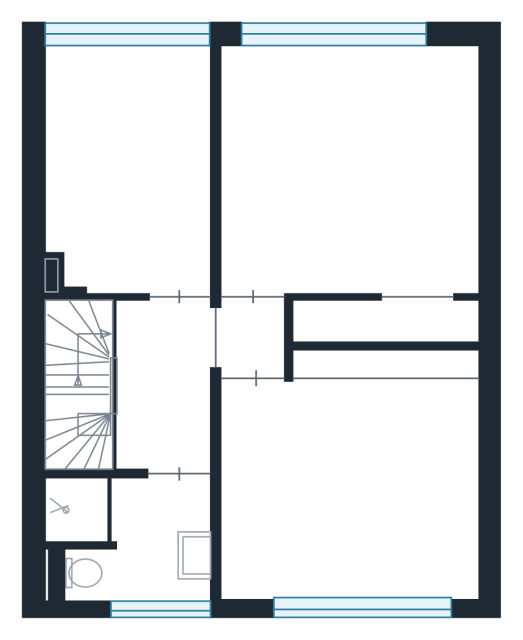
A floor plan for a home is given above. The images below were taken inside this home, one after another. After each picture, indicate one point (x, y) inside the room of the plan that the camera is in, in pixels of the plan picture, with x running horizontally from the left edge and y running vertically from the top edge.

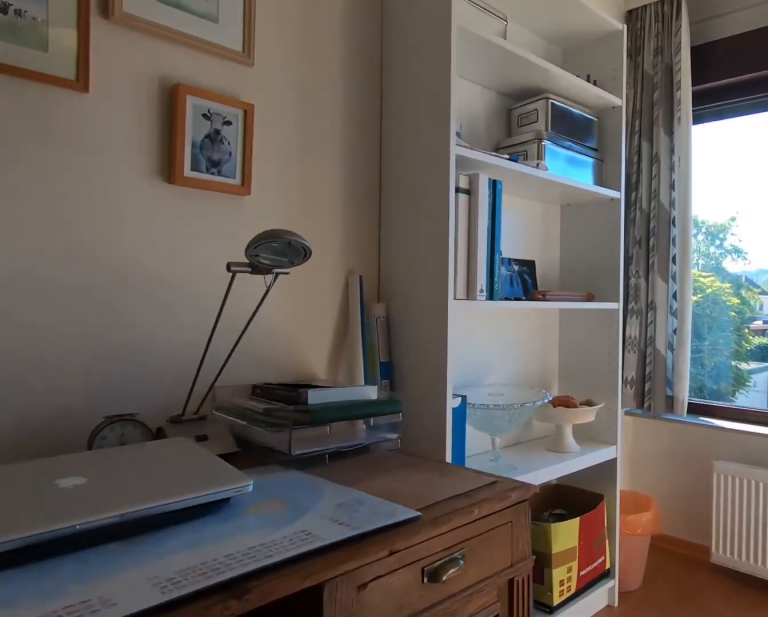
(130, 165)
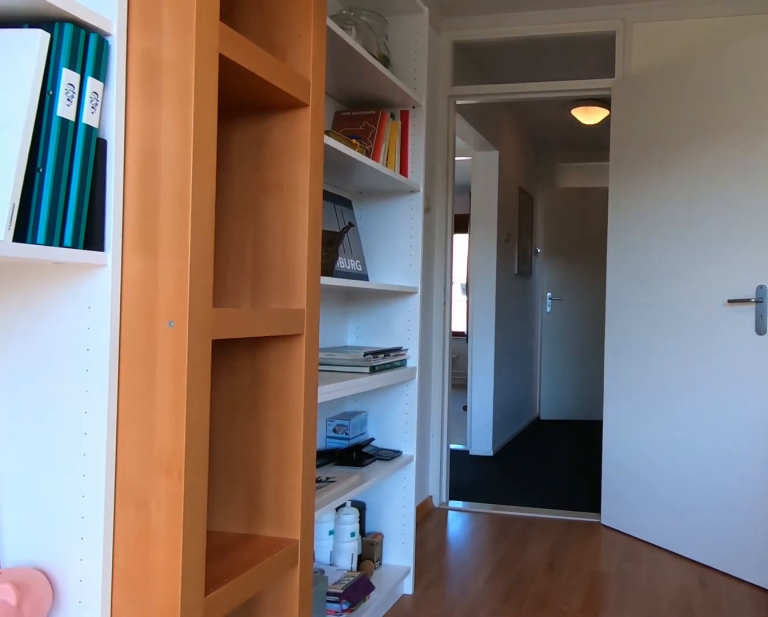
(130, 165)
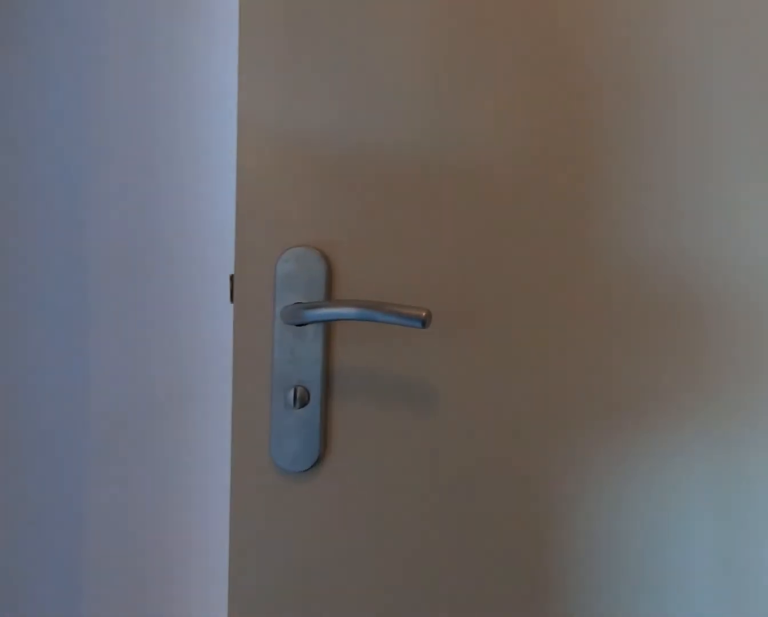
(184, 373)
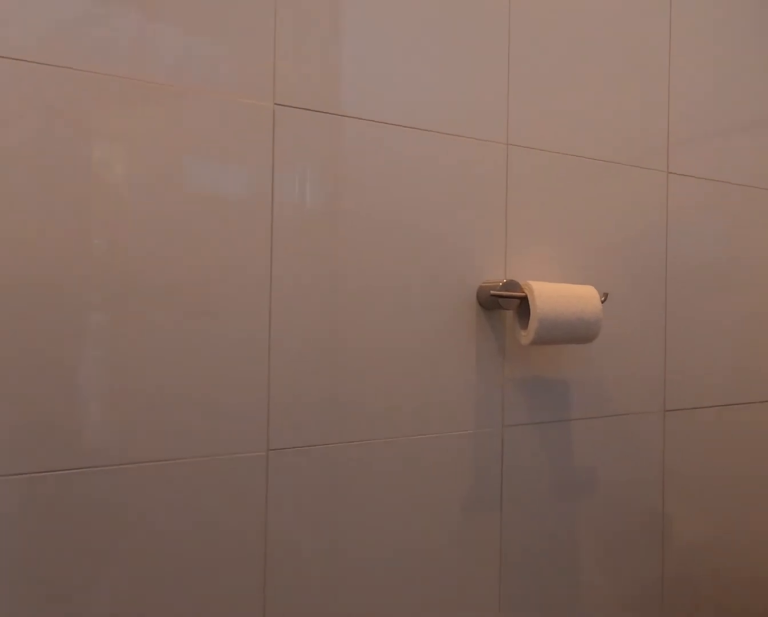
(131, 534)
